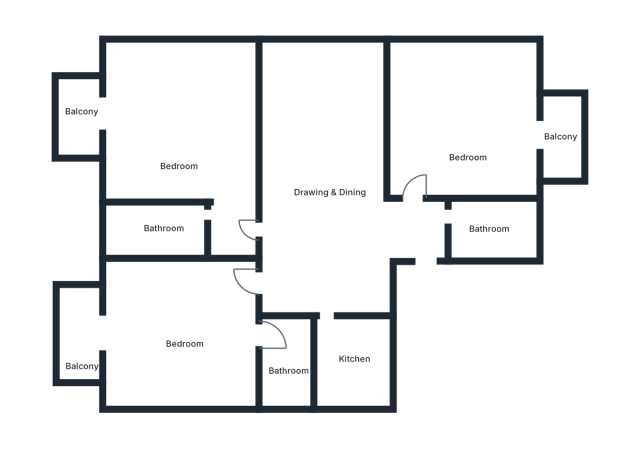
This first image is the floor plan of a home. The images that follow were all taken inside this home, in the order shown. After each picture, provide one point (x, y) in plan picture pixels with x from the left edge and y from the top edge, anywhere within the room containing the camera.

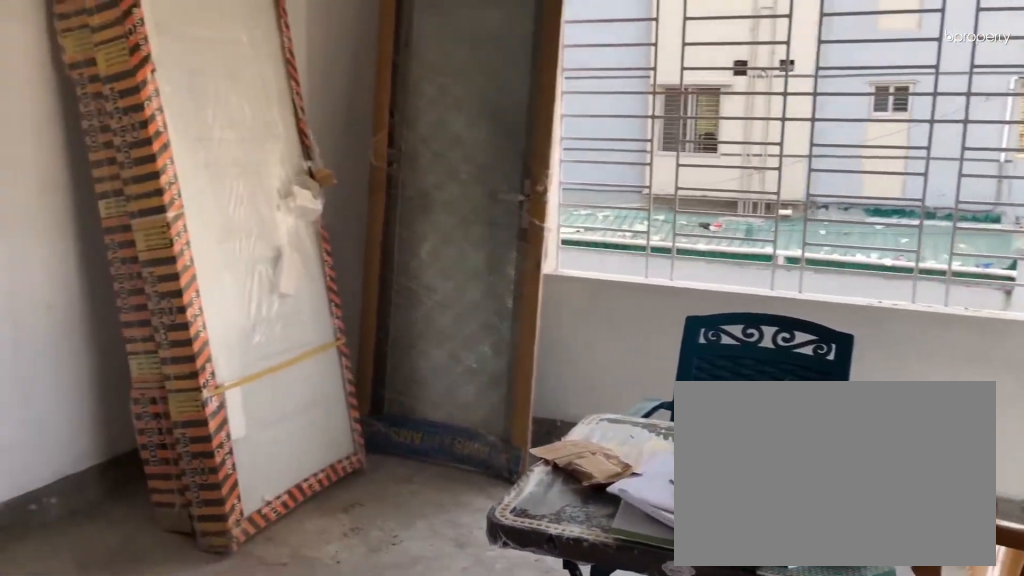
(180, 342)
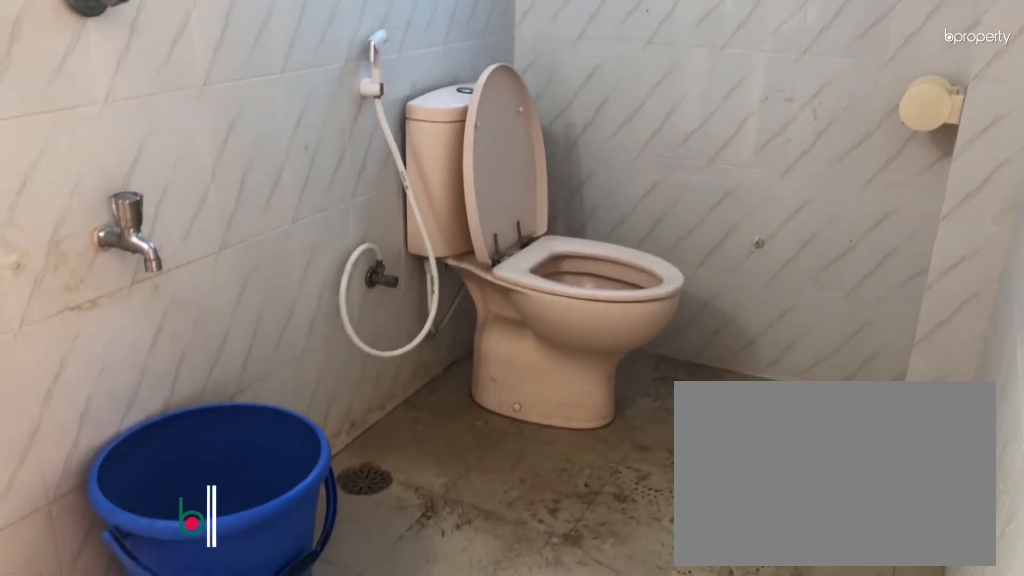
(286, 360)
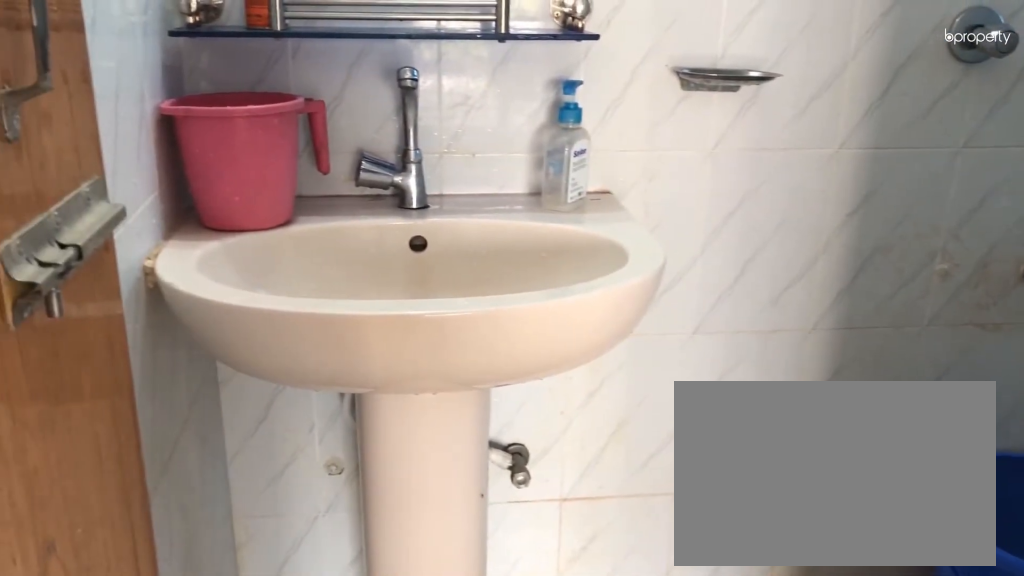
(286, 360)
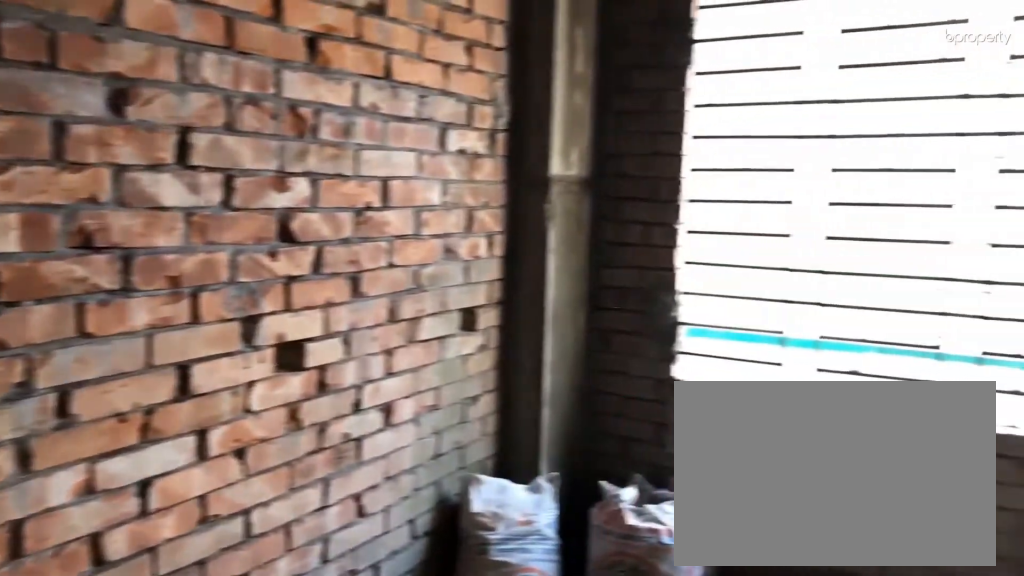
(355, 354)
